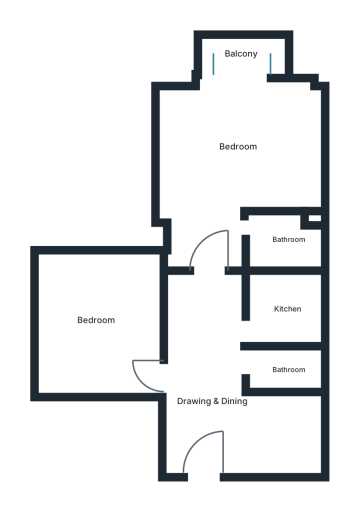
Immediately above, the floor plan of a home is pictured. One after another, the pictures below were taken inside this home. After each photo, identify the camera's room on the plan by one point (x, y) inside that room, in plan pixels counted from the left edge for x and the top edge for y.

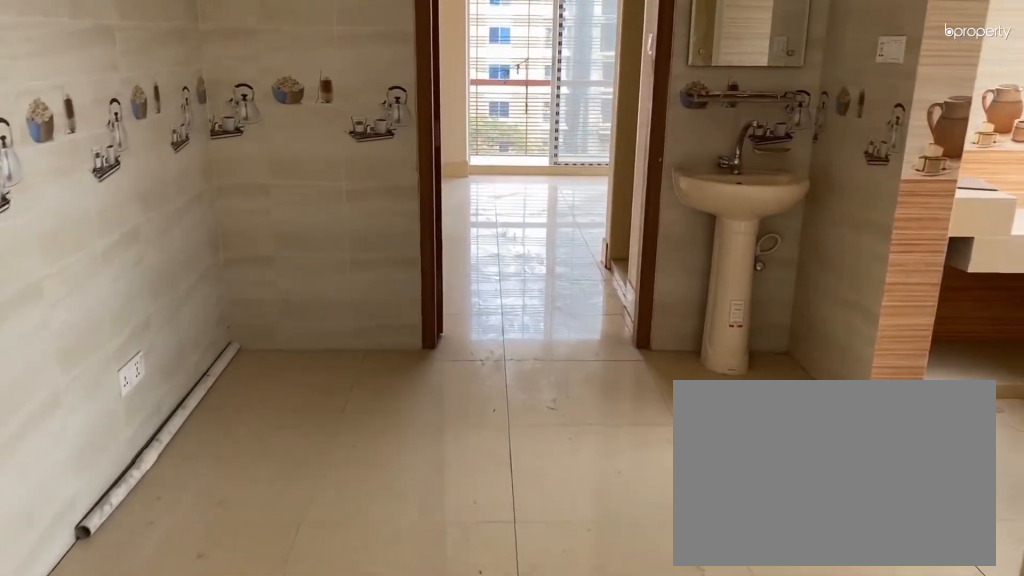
(204, 399)
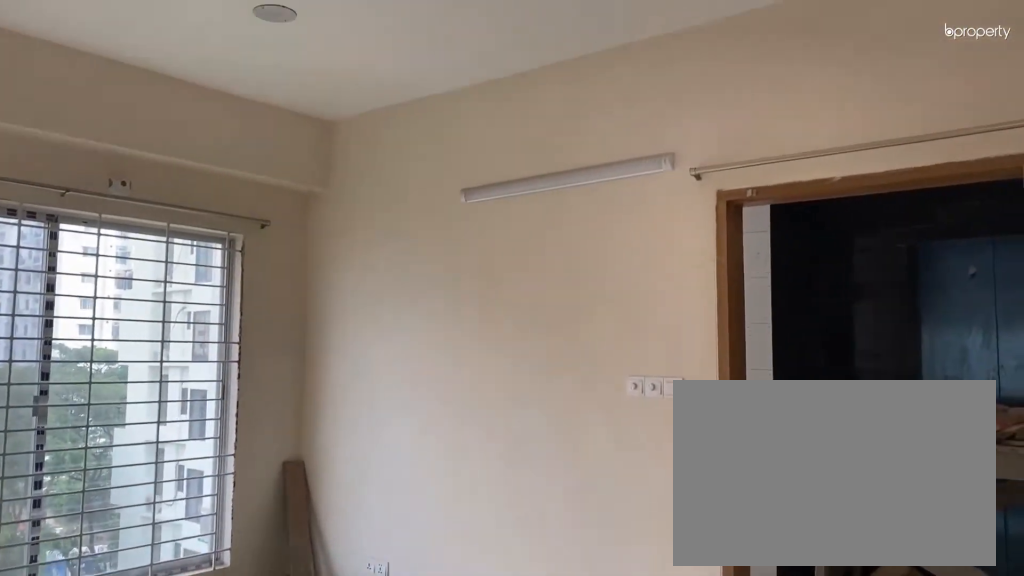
(204, 399)
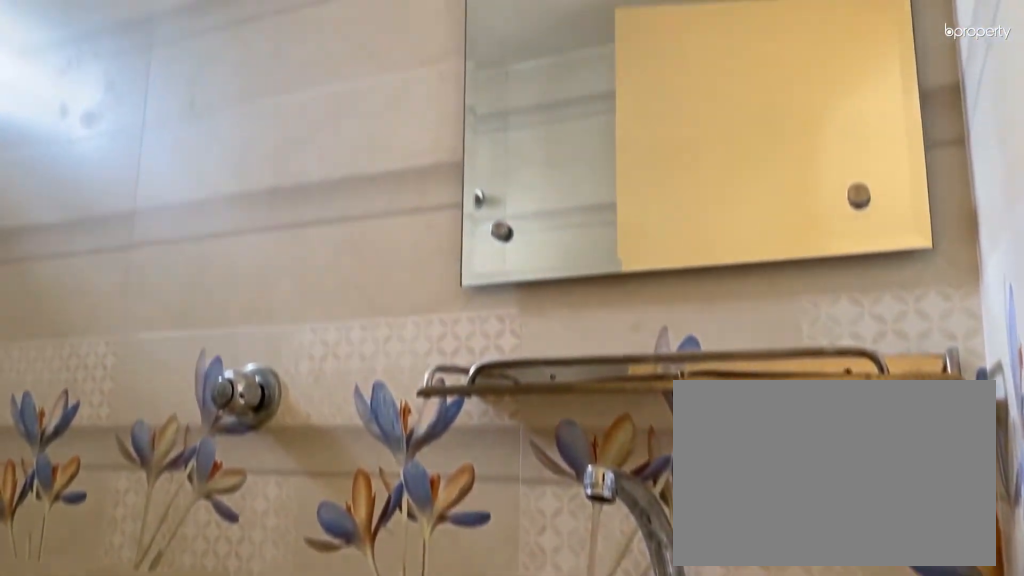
(289, 370)
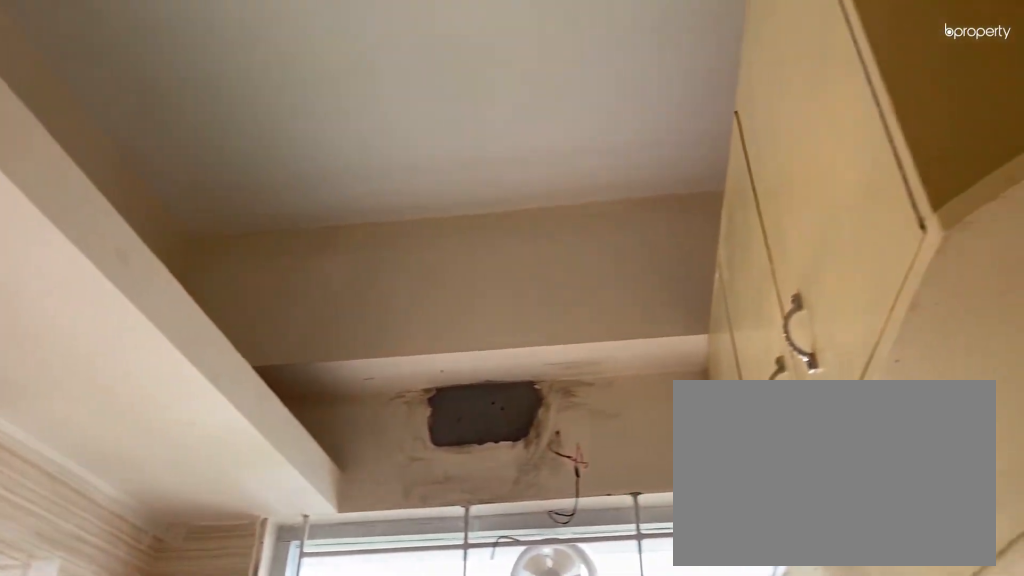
(286, 307)
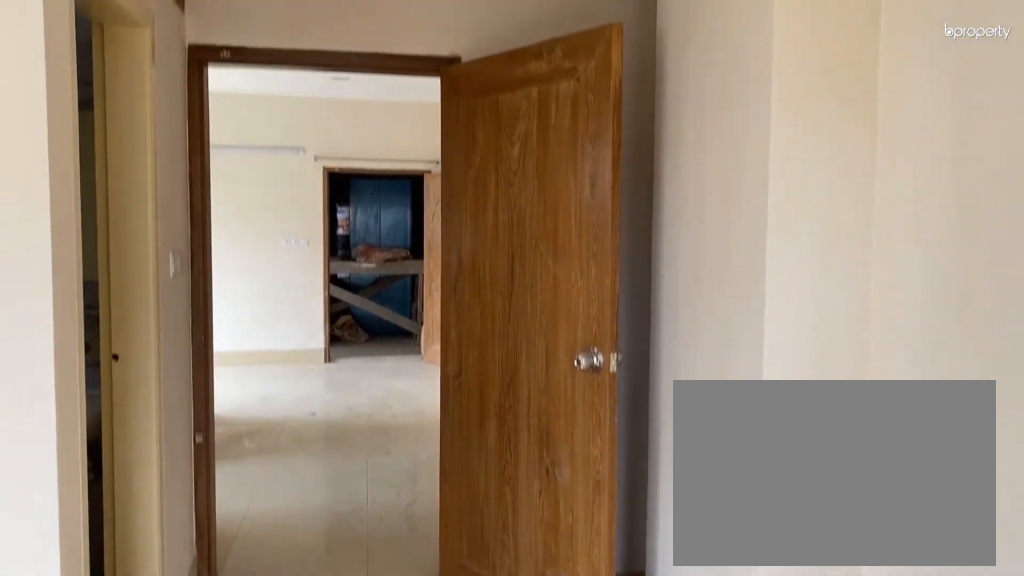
(238, 142)
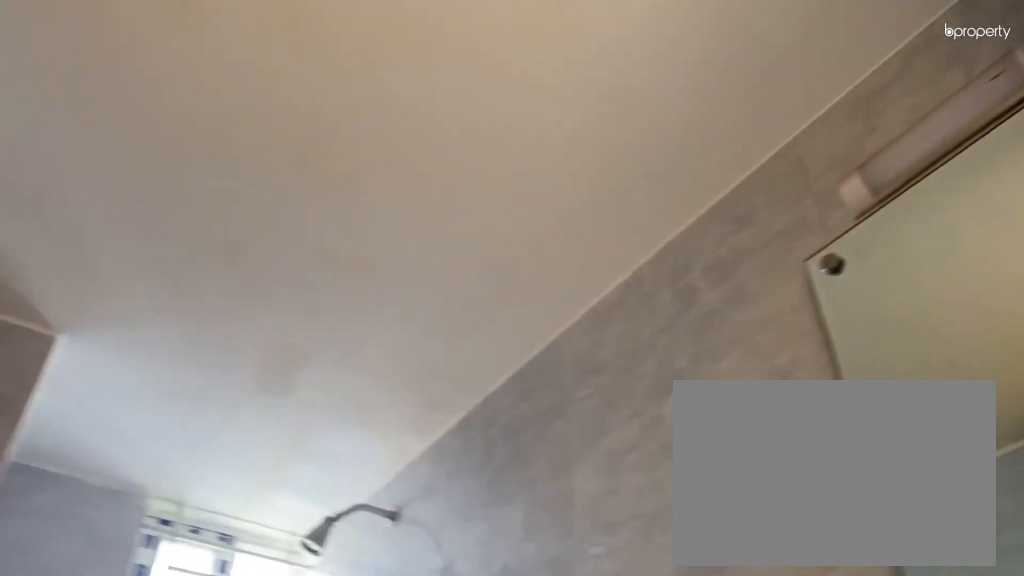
(288, 239)
